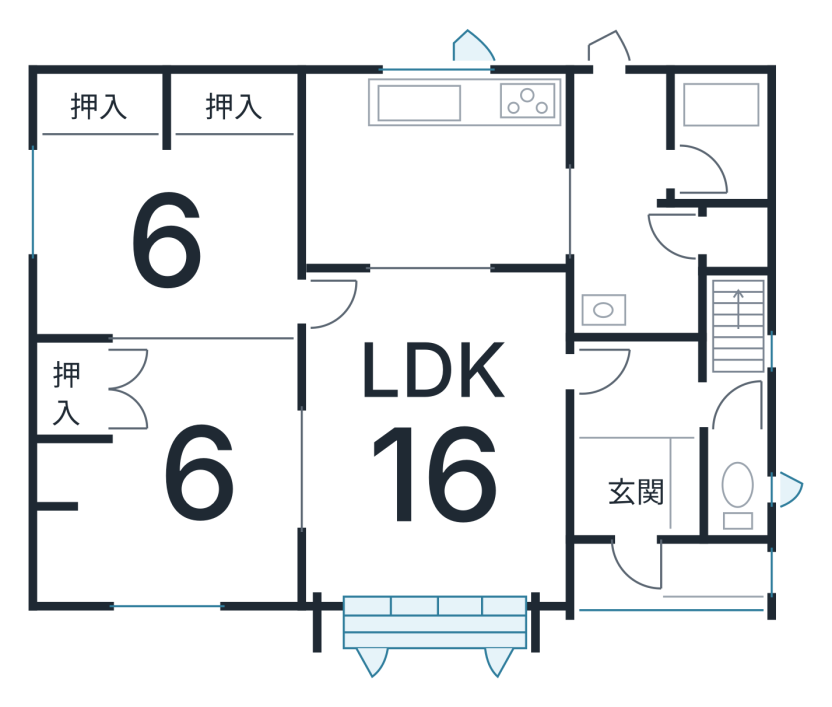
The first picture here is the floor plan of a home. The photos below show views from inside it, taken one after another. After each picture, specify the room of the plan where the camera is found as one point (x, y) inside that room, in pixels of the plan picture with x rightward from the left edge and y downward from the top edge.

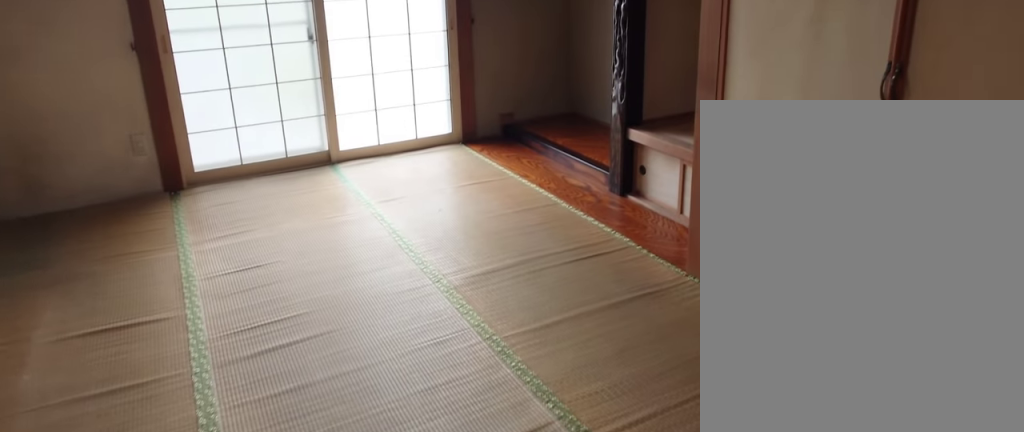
(211, 462)
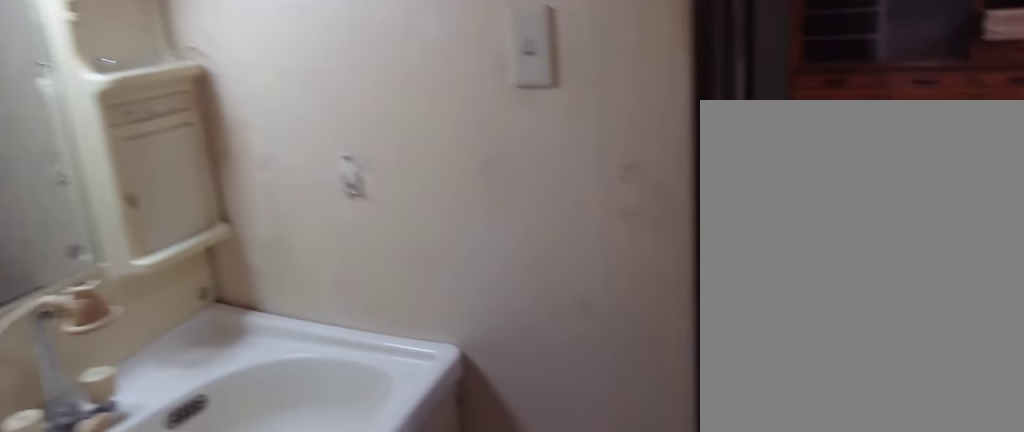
(620, 250)
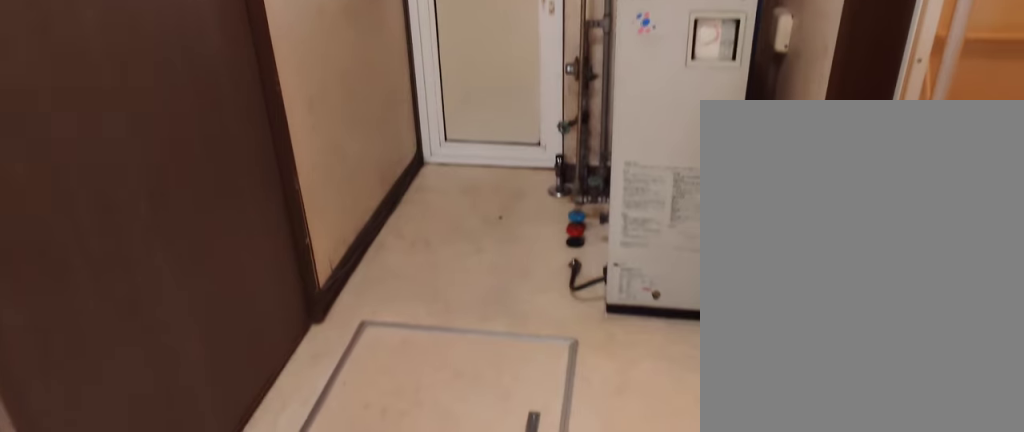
(620, 250)
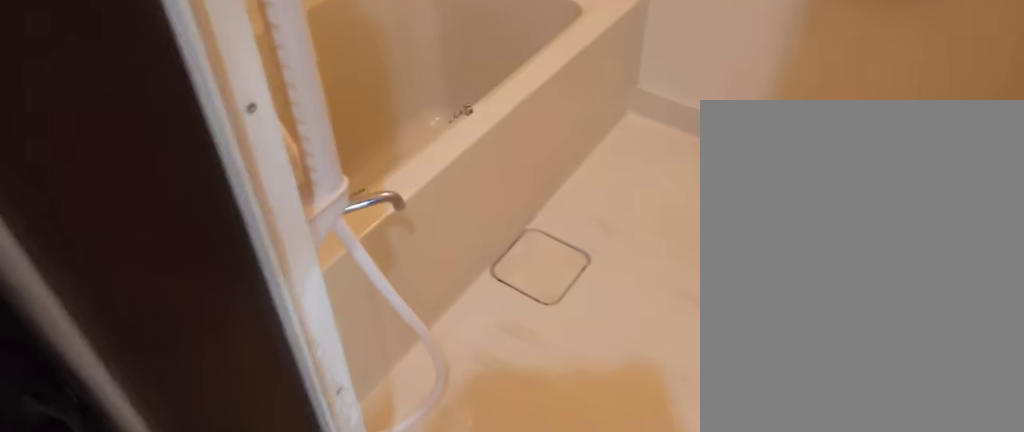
(712, 142)
